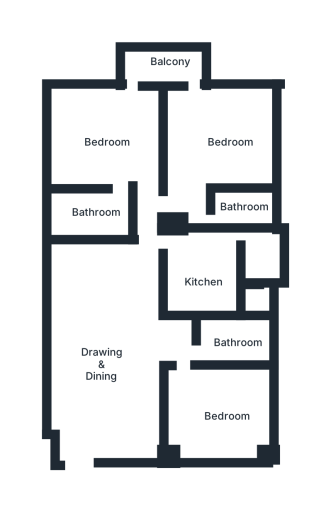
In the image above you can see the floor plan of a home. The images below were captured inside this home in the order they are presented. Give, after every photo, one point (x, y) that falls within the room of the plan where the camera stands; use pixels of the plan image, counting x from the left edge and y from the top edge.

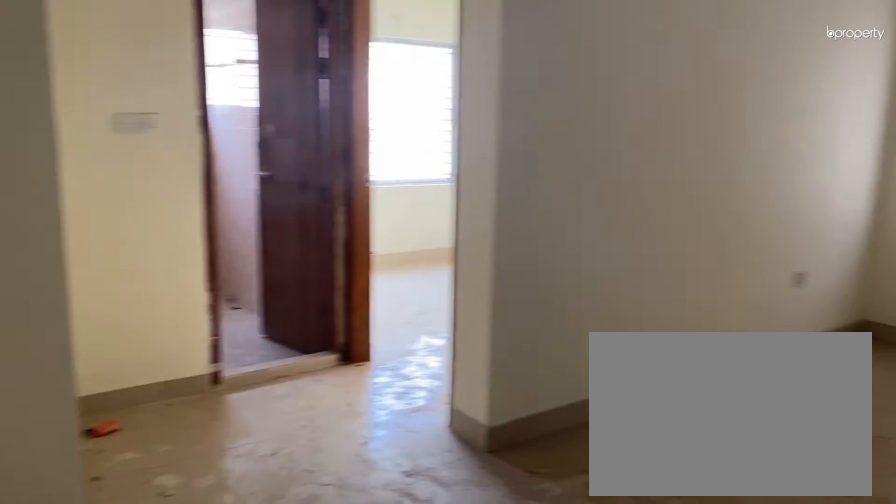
(113, 359)
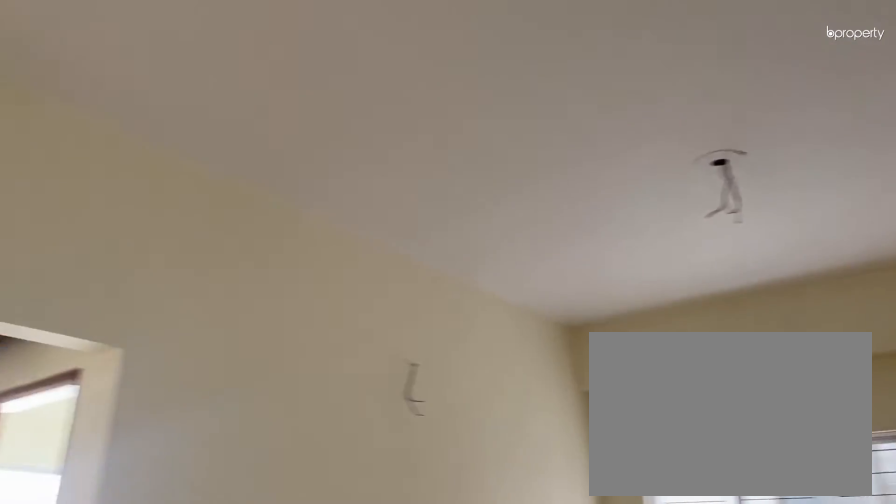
(113, 359)
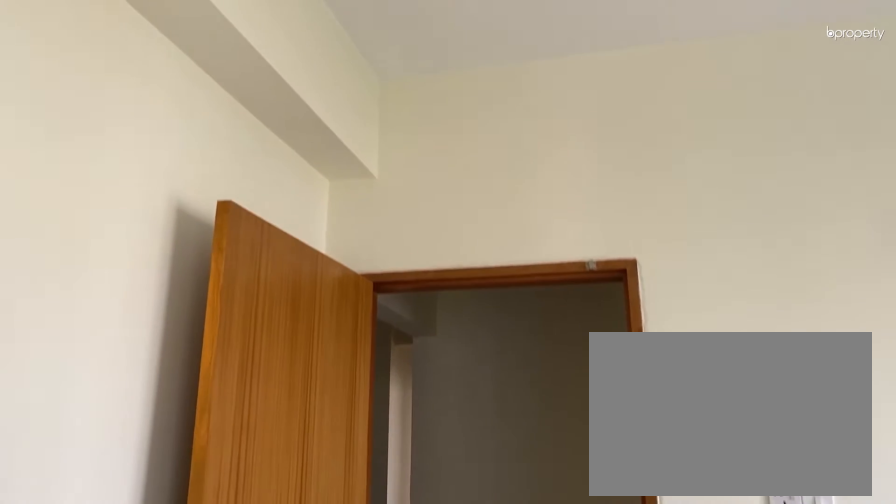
(226, 416)
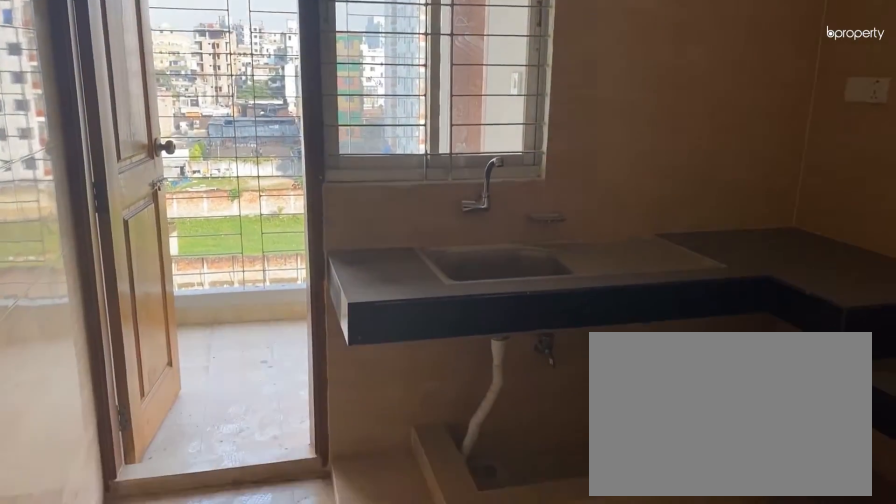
(201, 280)
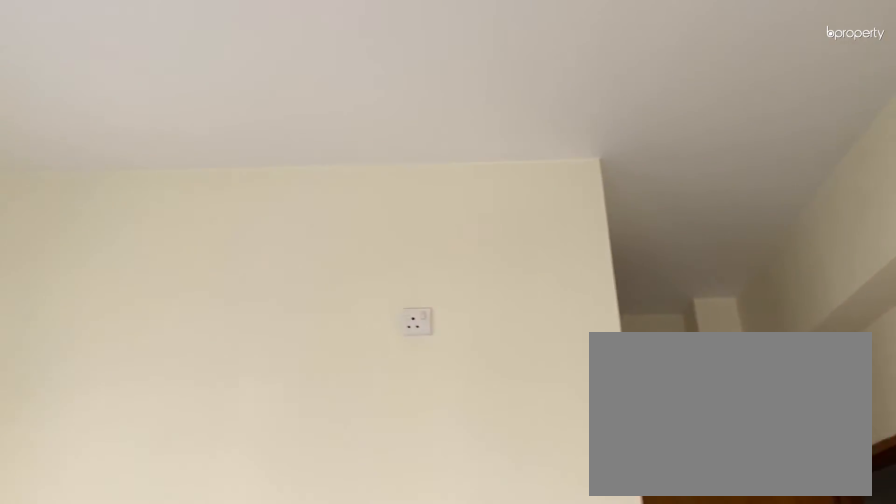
(232, 140)
